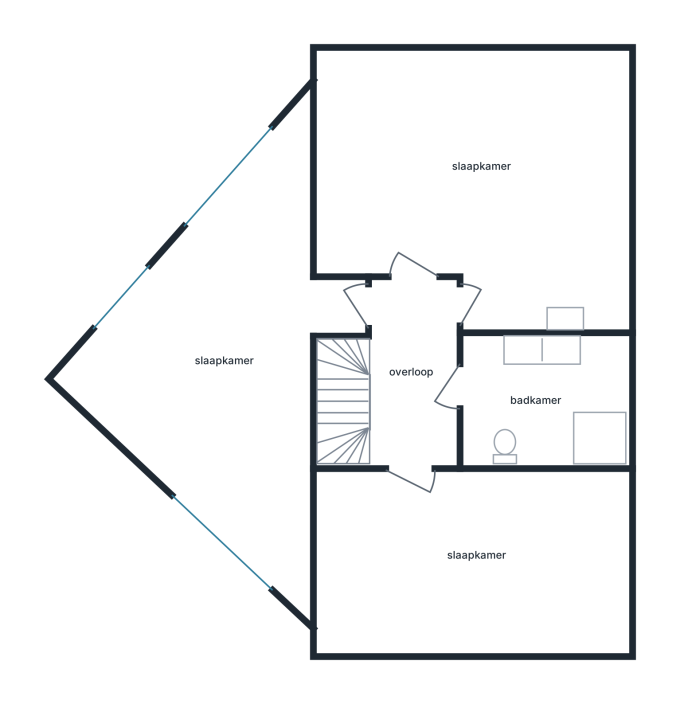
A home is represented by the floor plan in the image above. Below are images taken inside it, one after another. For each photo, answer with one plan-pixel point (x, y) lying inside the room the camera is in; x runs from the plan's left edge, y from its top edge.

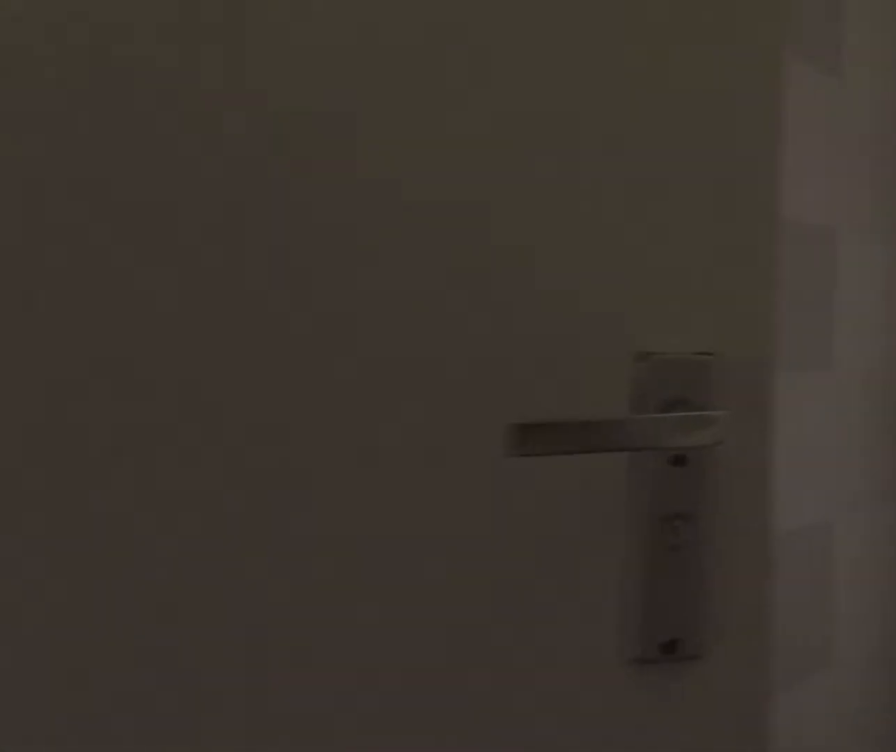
(443, 443)
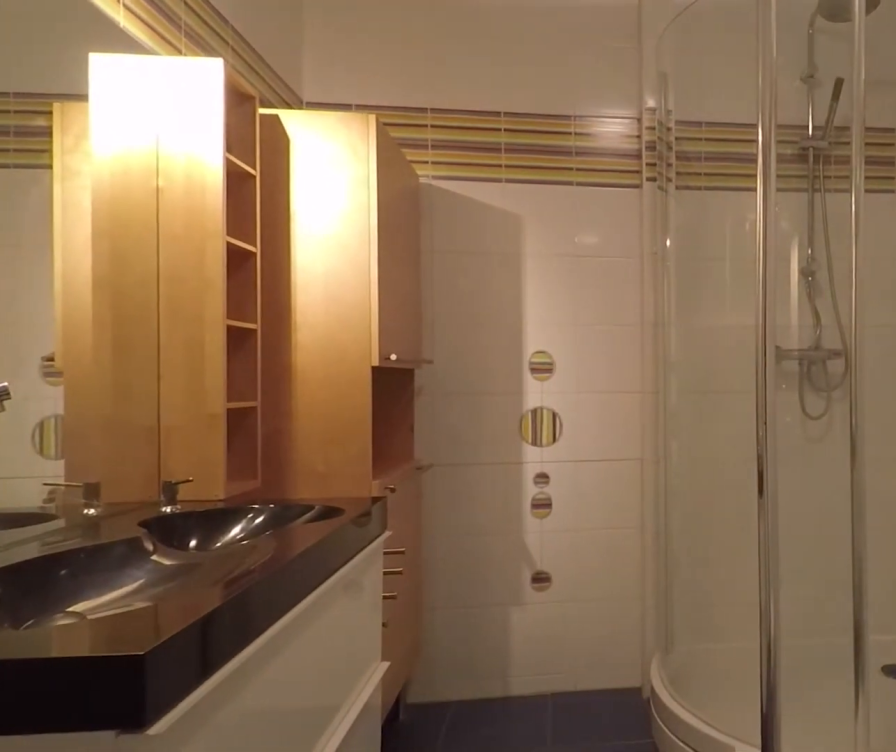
(546, 400)
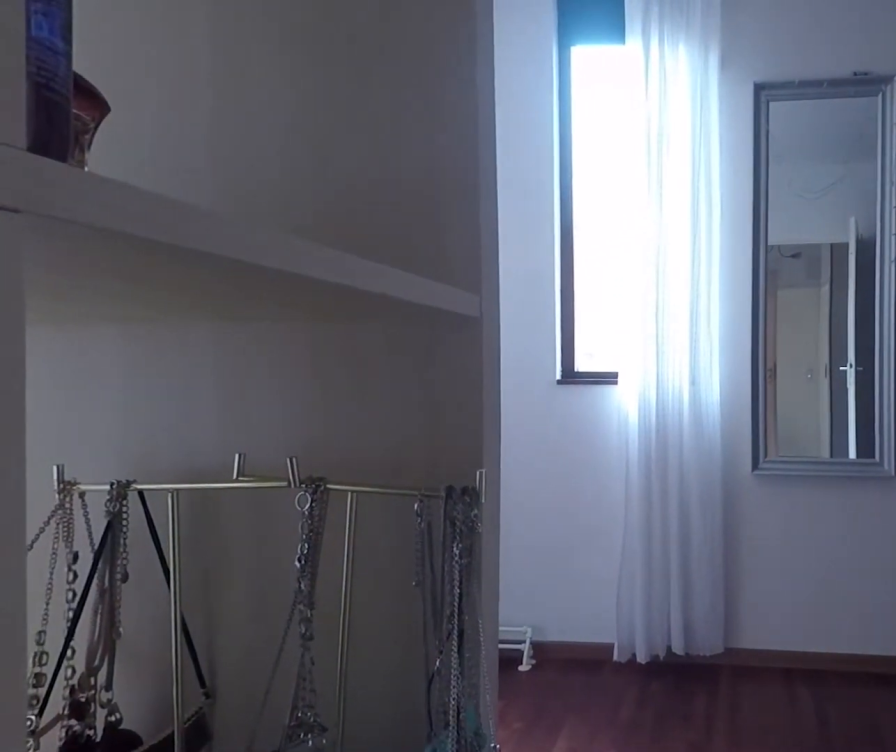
(472, 561)
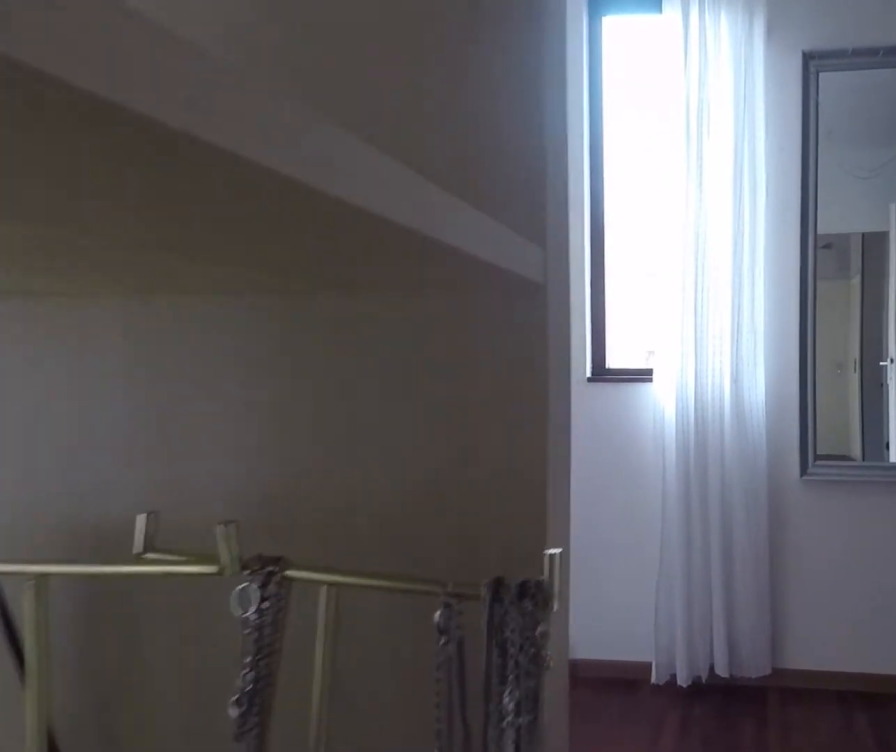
(472, 561)
